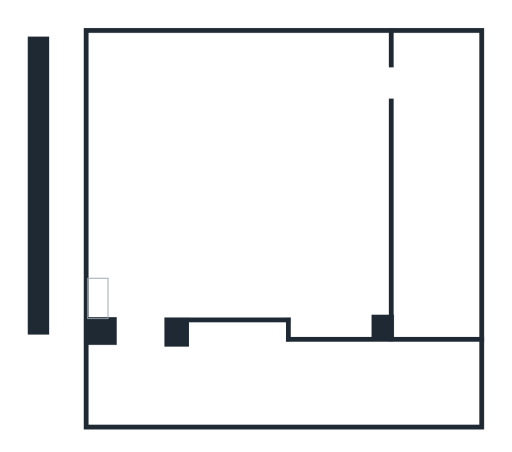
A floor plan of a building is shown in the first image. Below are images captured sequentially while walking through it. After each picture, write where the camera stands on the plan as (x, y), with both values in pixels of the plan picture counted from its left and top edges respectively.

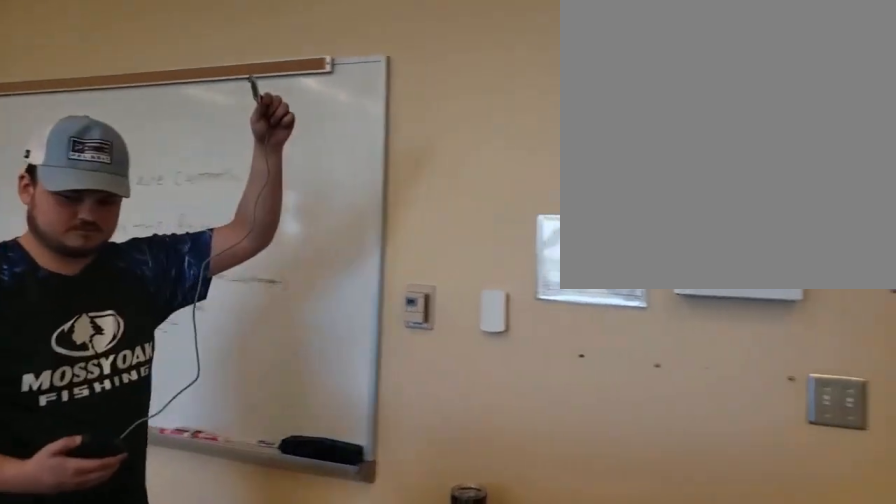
(218, 312)
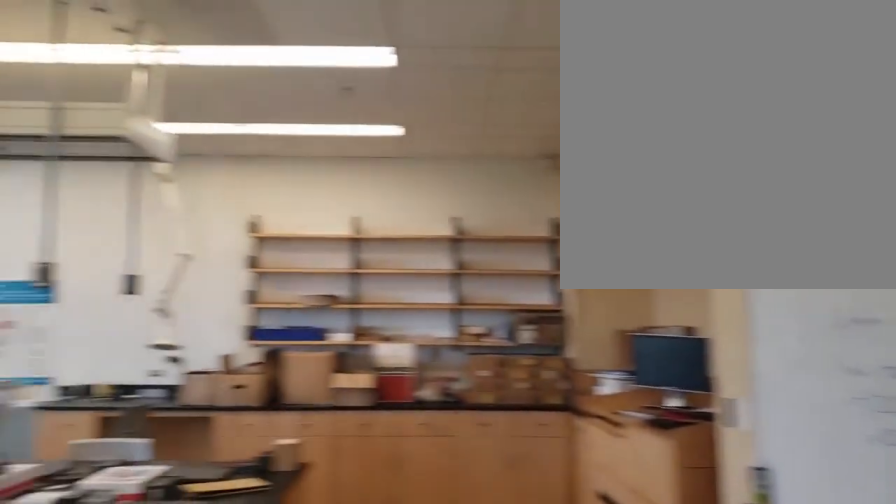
(138, 301)
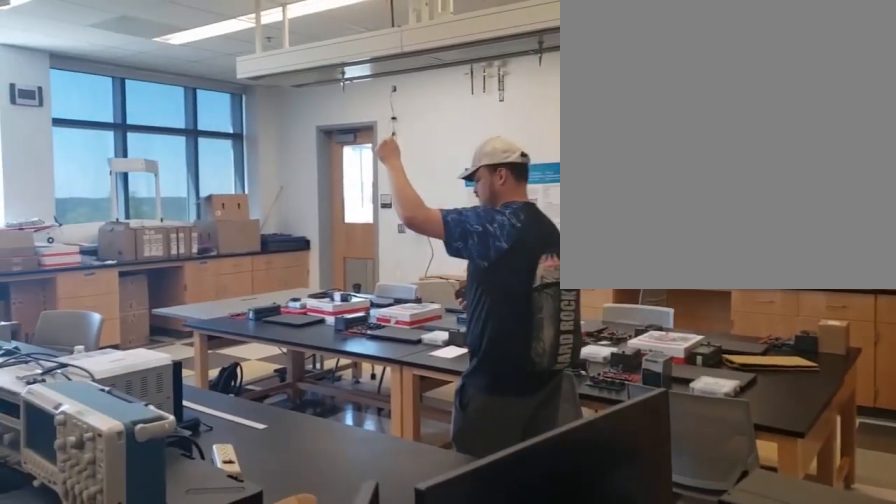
(248, 223)
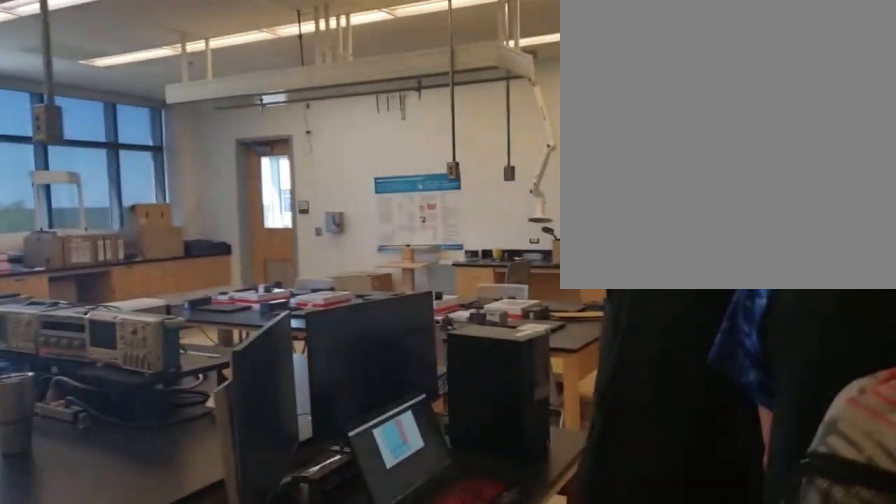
(178, 275)
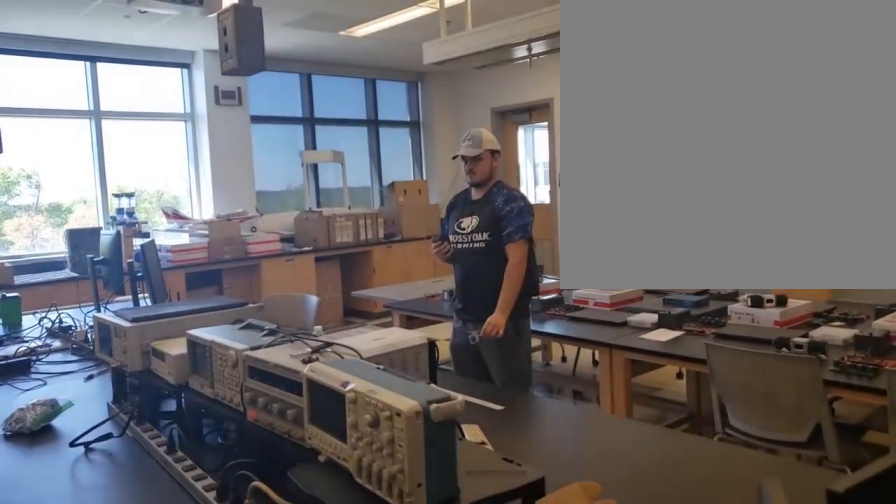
(244, 197)
